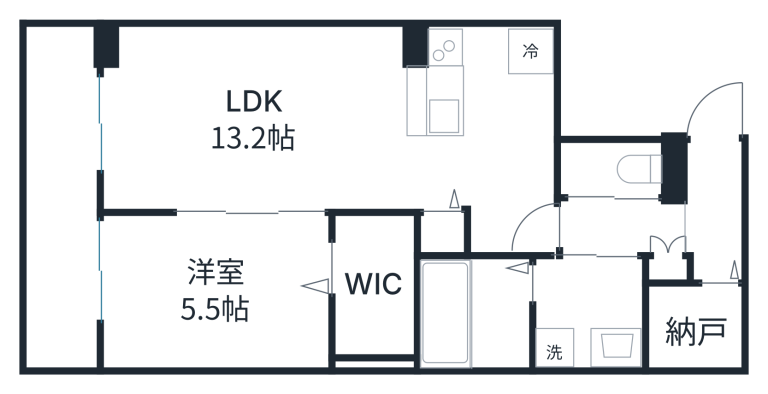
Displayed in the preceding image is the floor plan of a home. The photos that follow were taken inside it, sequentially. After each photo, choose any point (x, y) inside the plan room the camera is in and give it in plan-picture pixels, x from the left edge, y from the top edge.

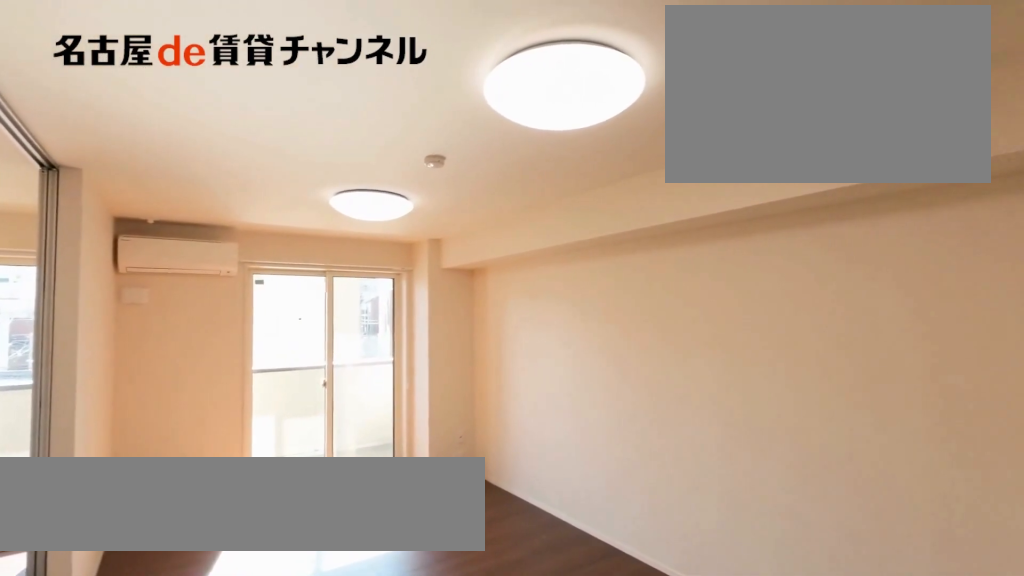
(296, 126)
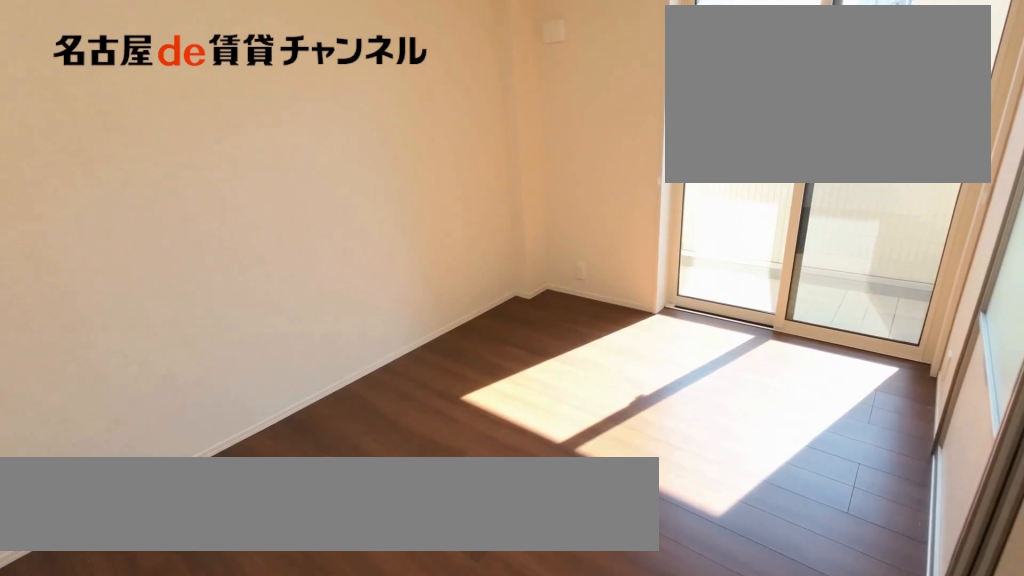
(212, 289)
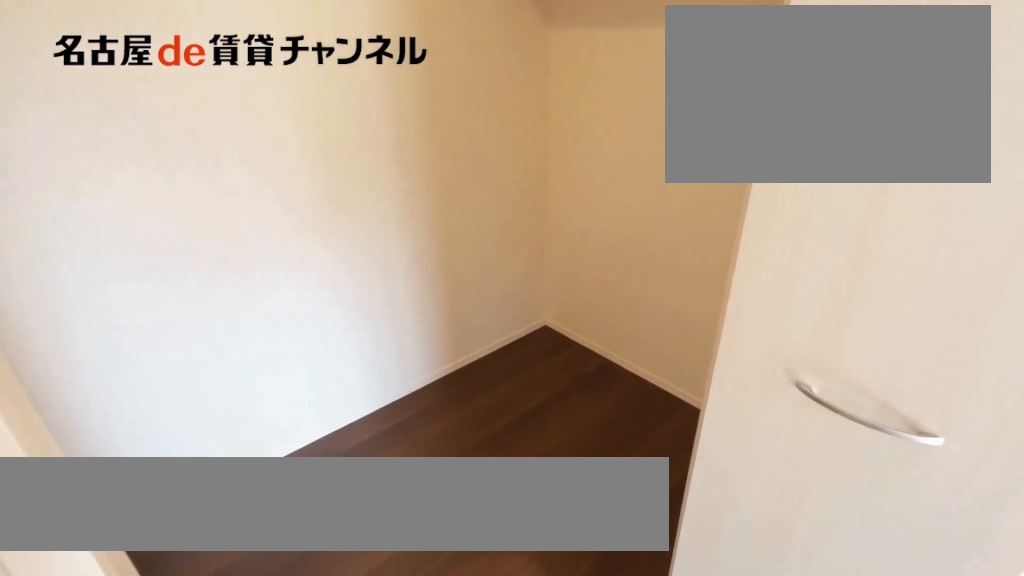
(371, 288)
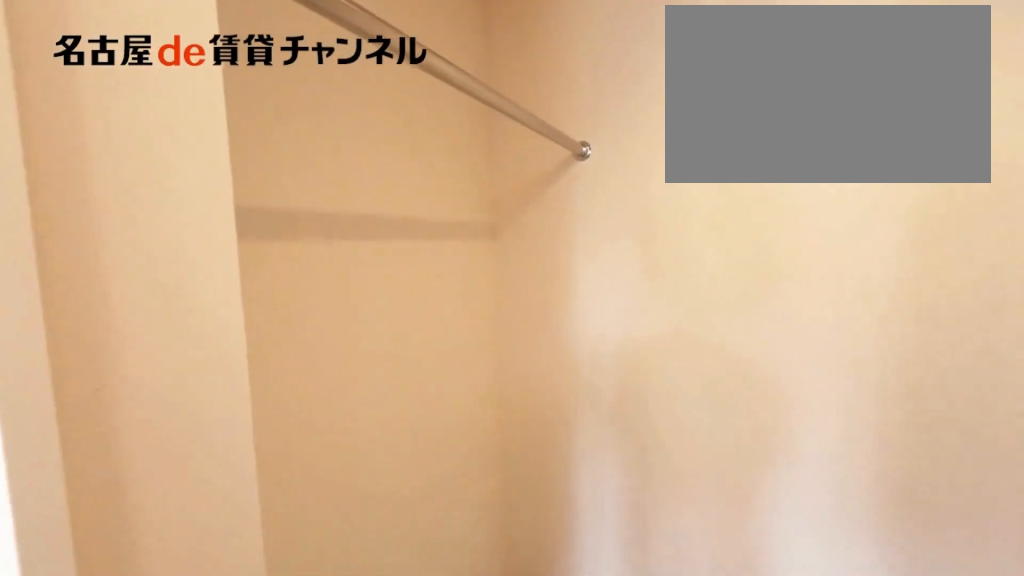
(371, 288)
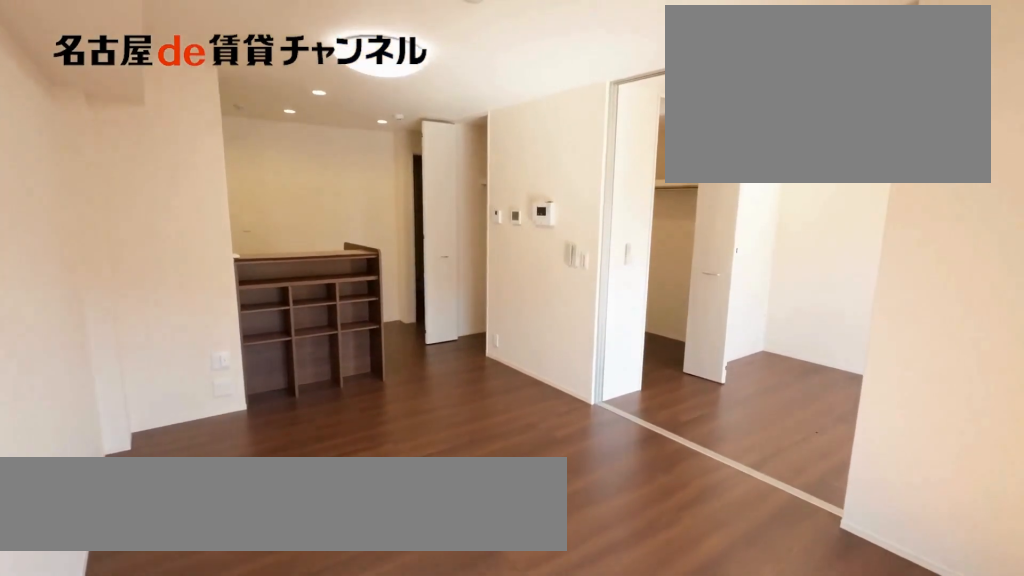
(291, 128)
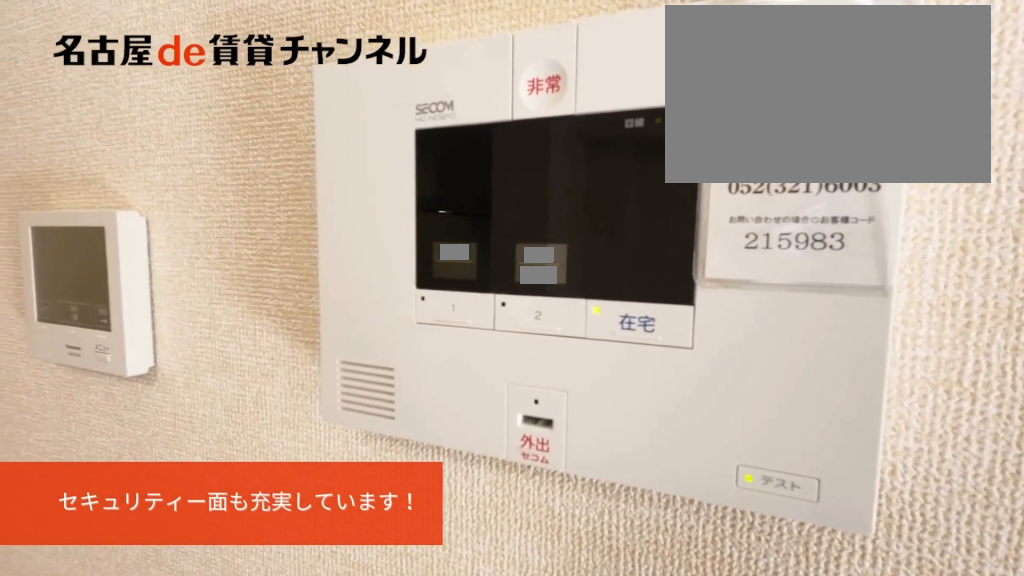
(291, 128)
